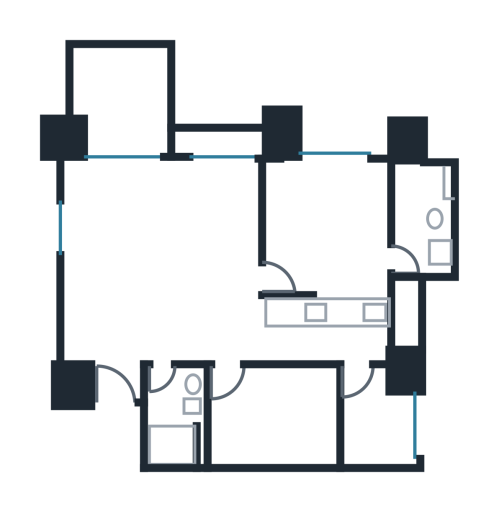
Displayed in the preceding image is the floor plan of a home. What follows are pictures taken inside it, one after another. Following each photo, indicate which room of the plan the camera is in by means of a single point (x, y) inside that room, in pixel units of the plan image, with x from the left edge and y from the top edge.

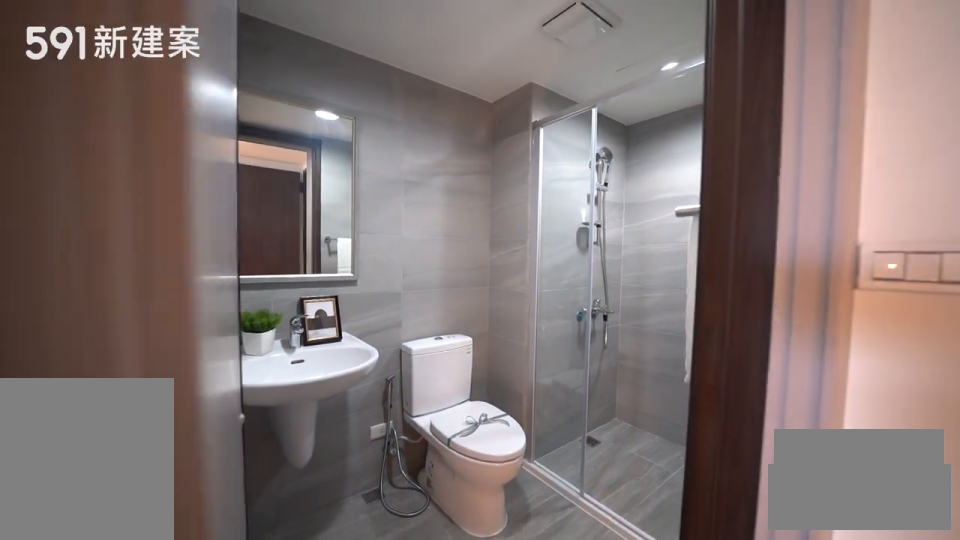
(173, 416)
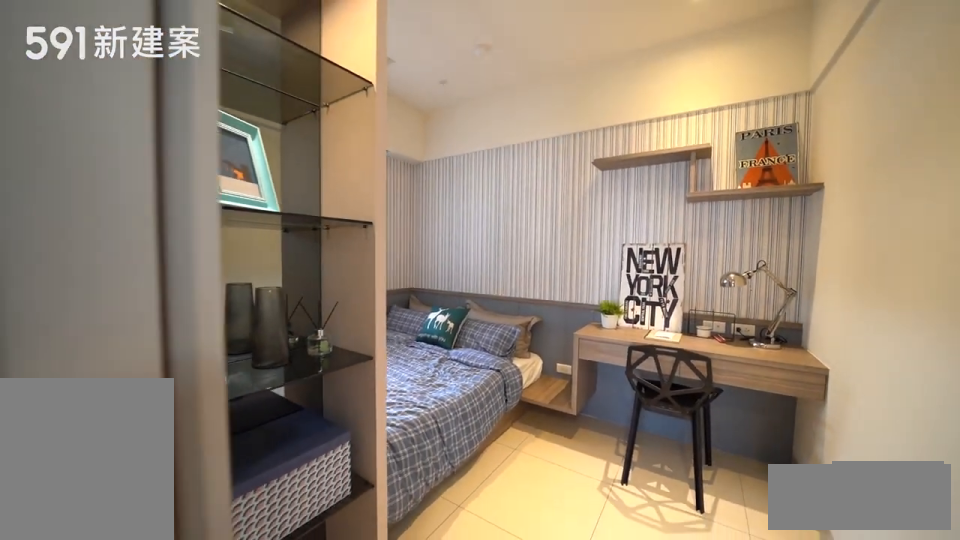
(273, 417)
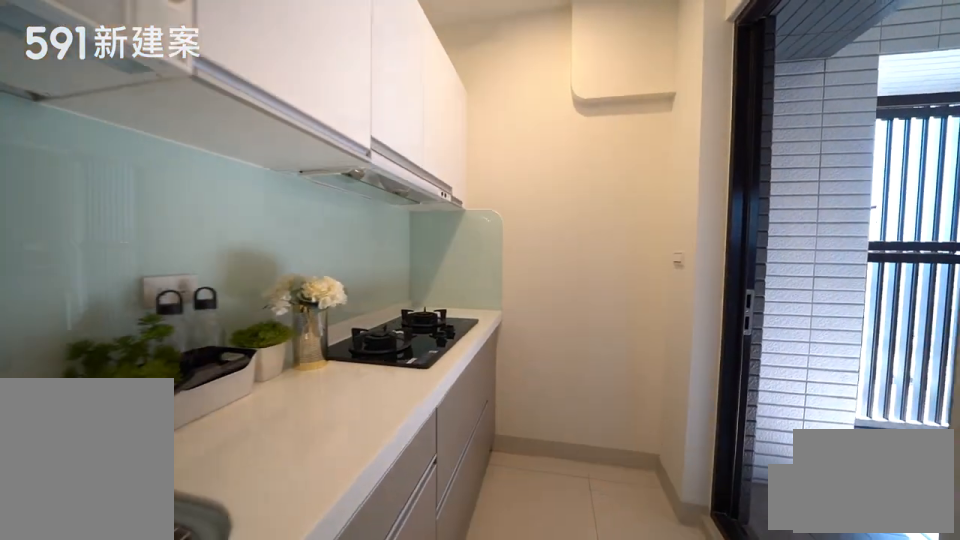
(330, 326)
